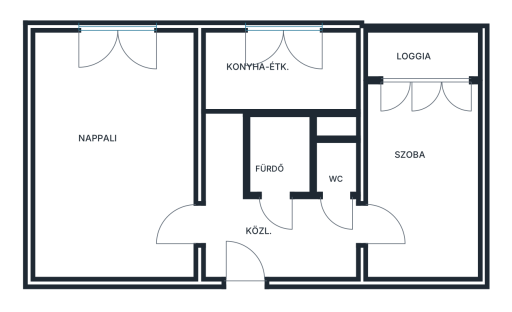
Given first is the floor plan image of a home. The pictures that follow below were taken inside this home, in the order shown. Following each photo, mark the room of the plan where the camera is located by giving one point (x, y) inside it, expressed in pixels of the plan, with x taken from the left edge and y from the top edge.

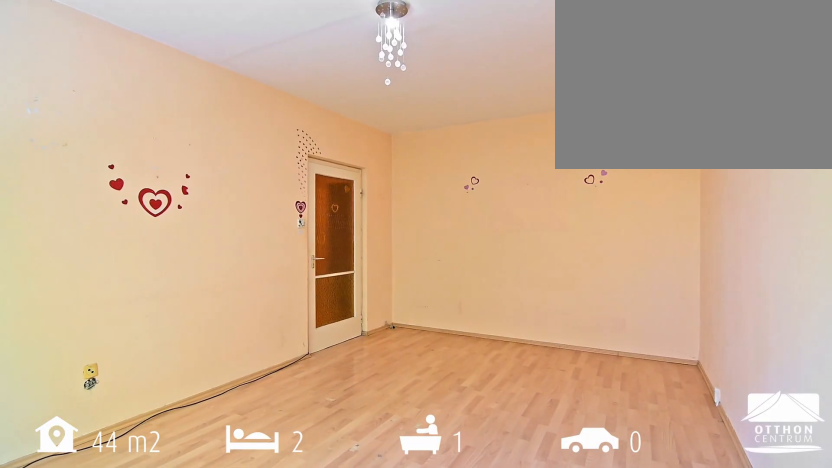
(99, 157)
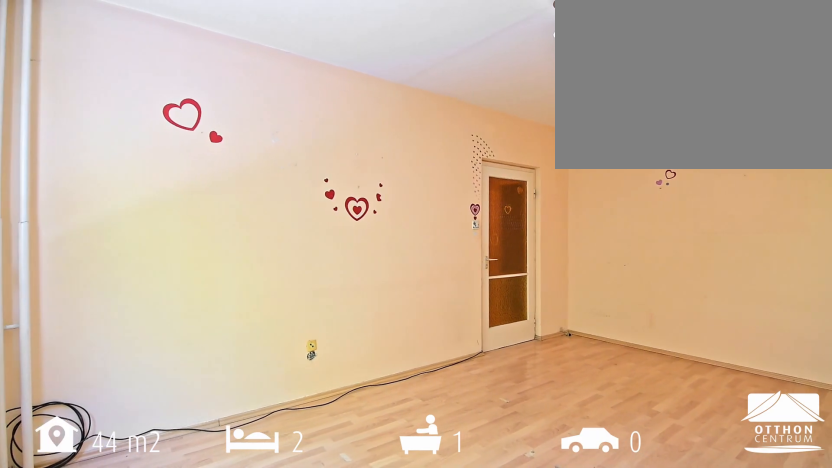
(99, 157)
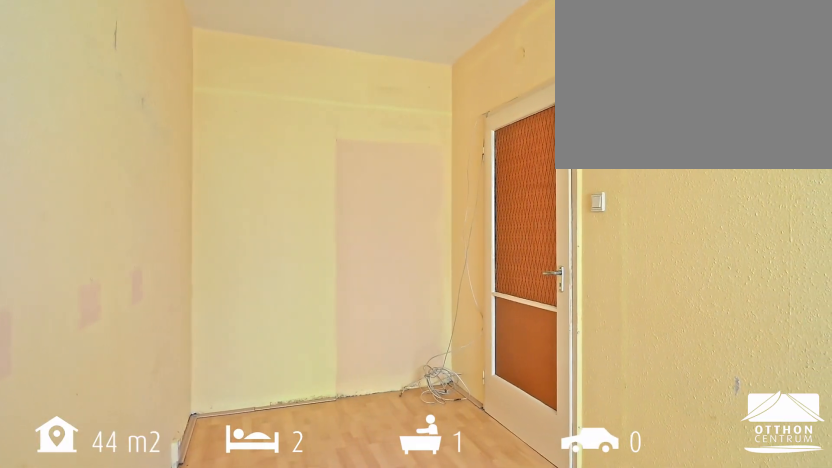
(414, 175)
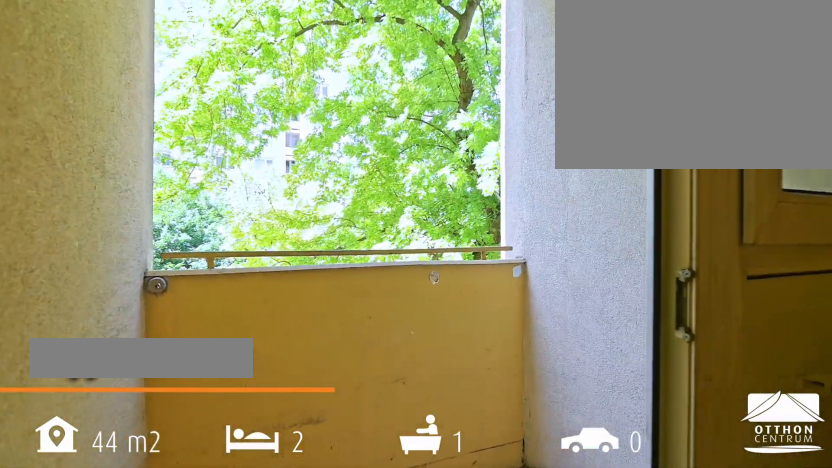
(460, 57)
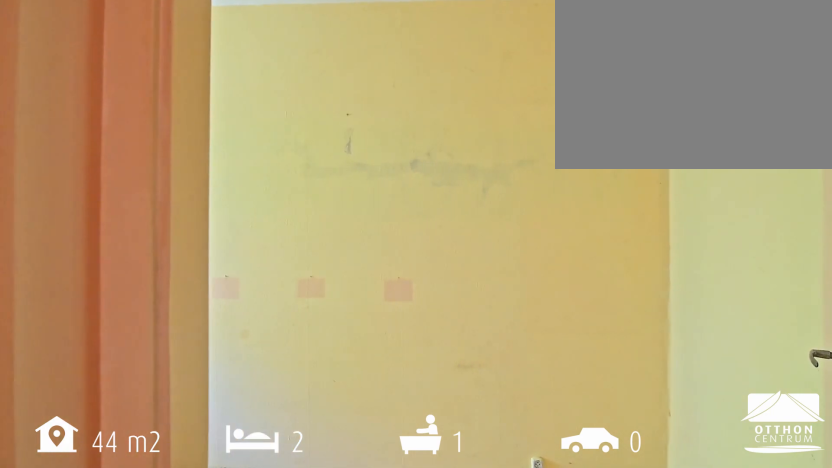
(414, 171)
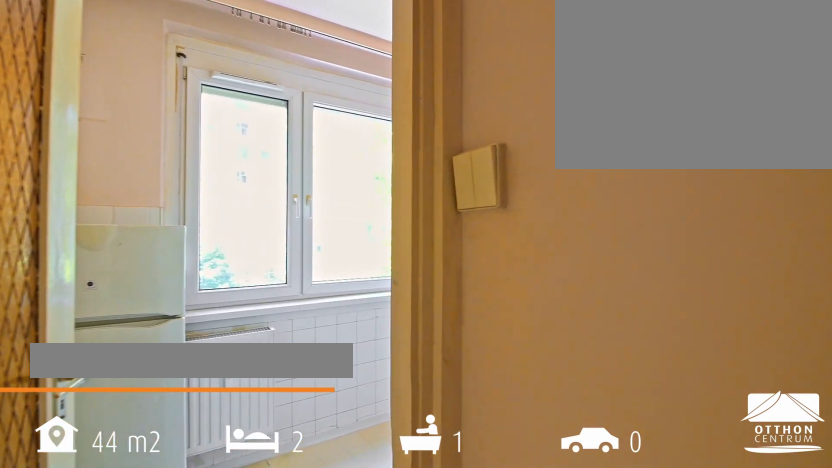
(277, 92)
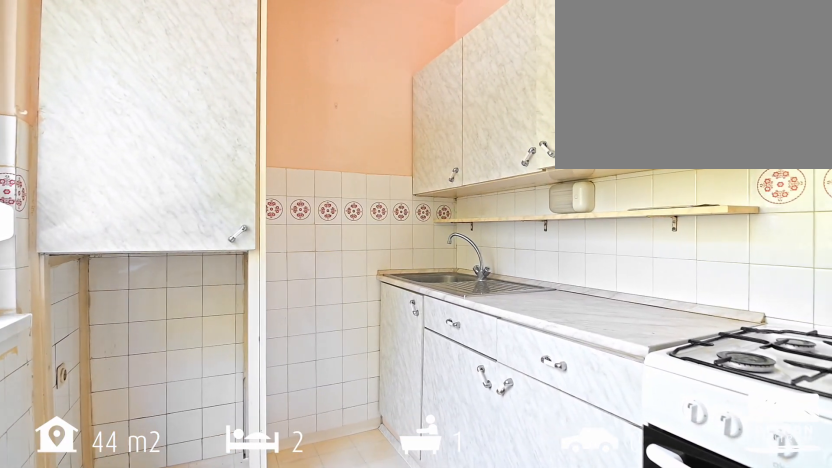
(277, 92)
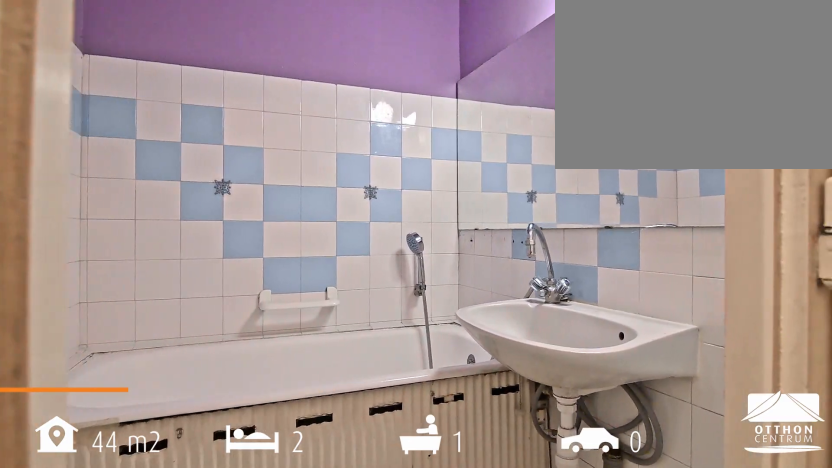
(284, 138)
